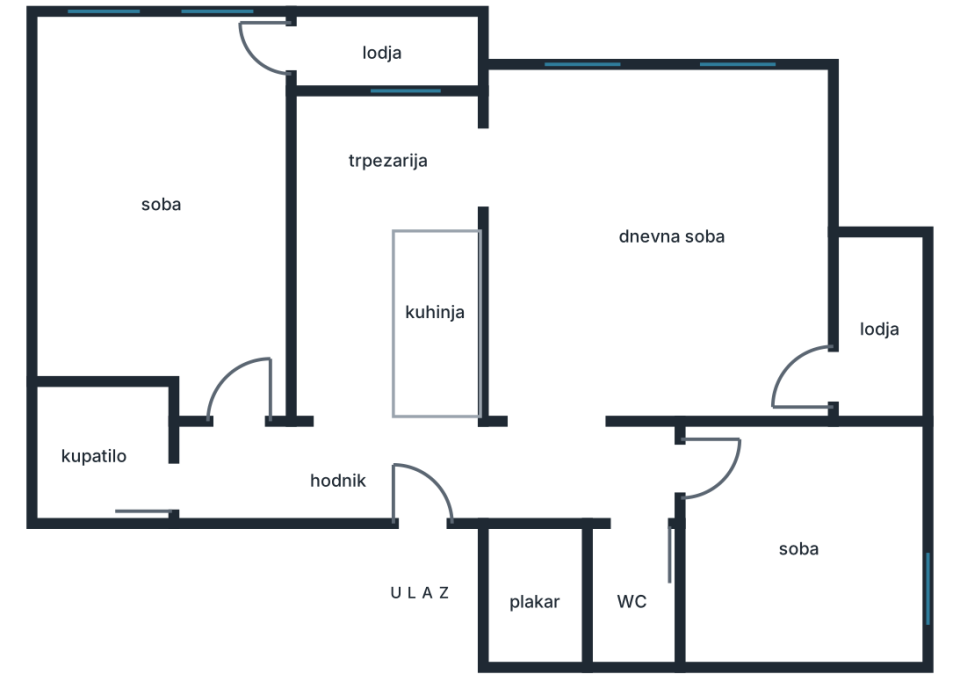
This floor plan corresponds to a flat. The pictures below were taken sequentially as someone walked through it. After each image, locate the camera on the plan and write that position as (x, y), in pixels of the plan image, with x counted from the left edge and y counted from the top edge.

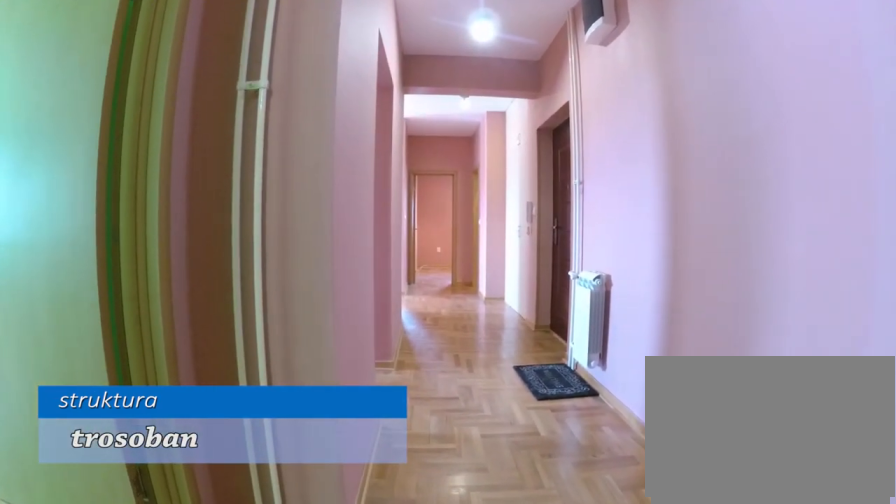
(159, 471)
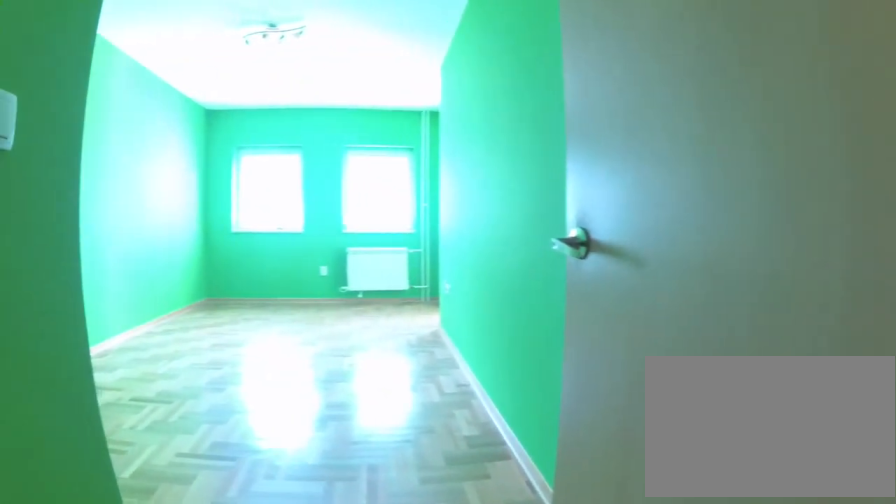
(232, 468)
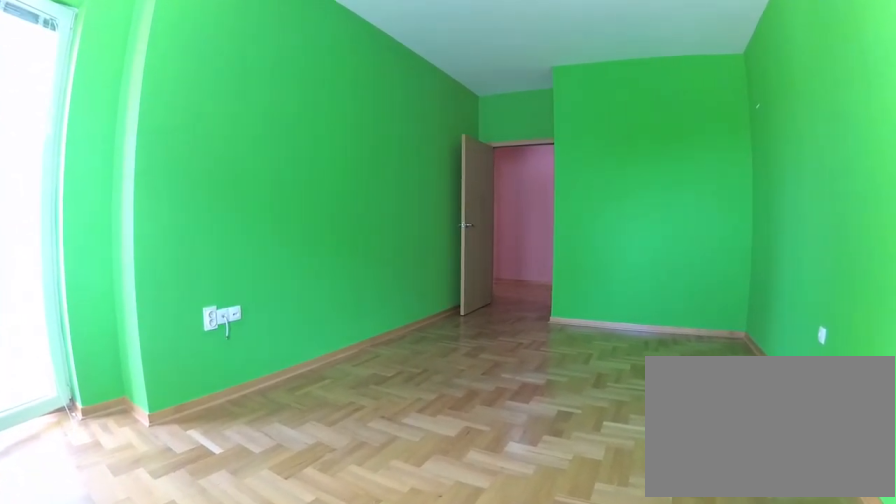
(88, 75)
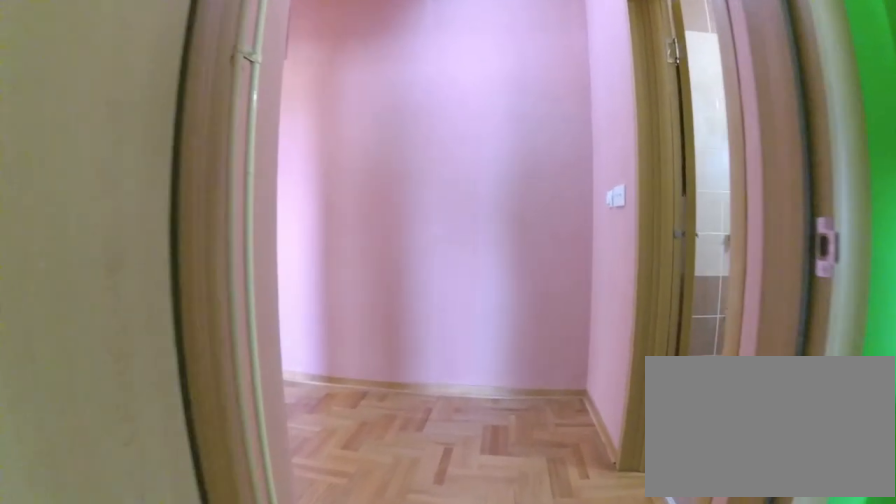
(238, 369)
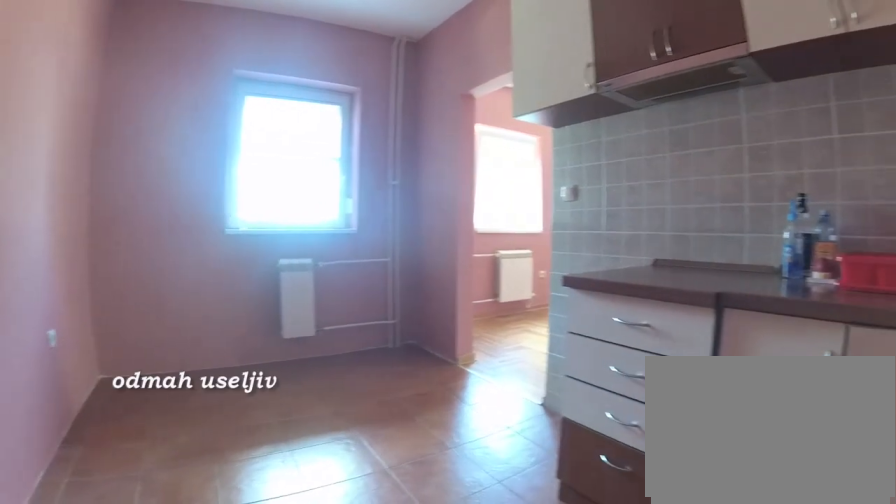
(343, 365)
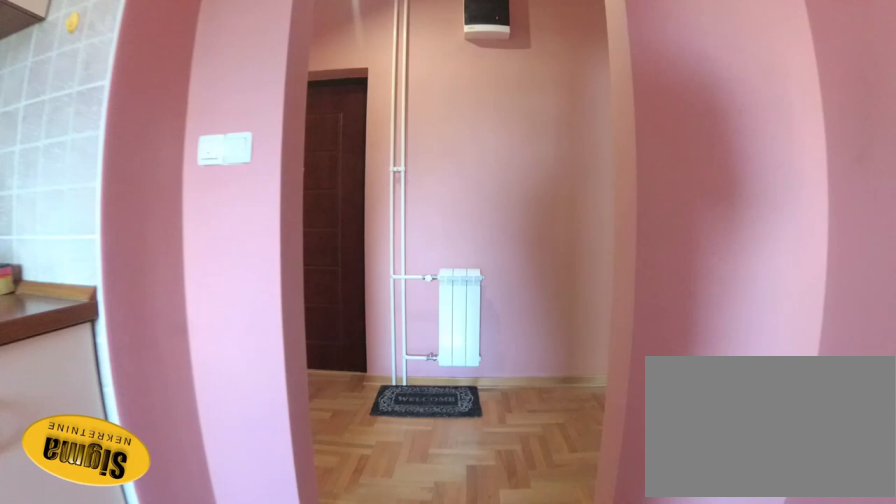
(344, 326)
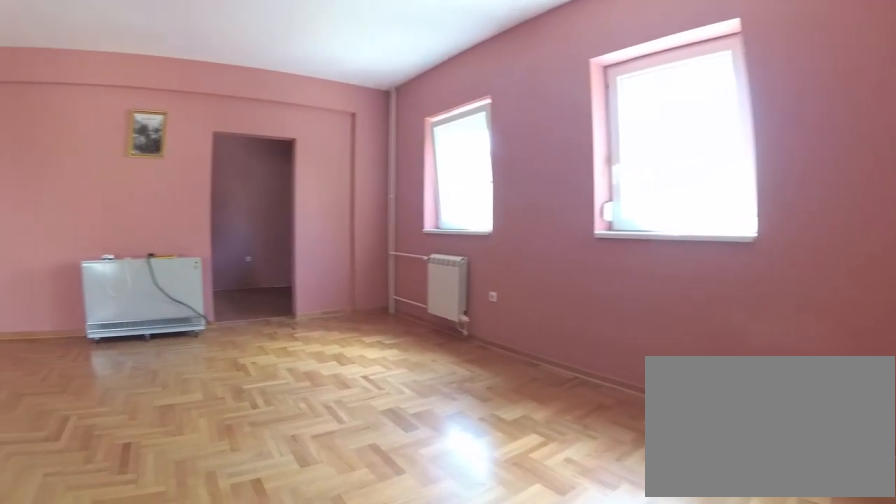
(807, 265)
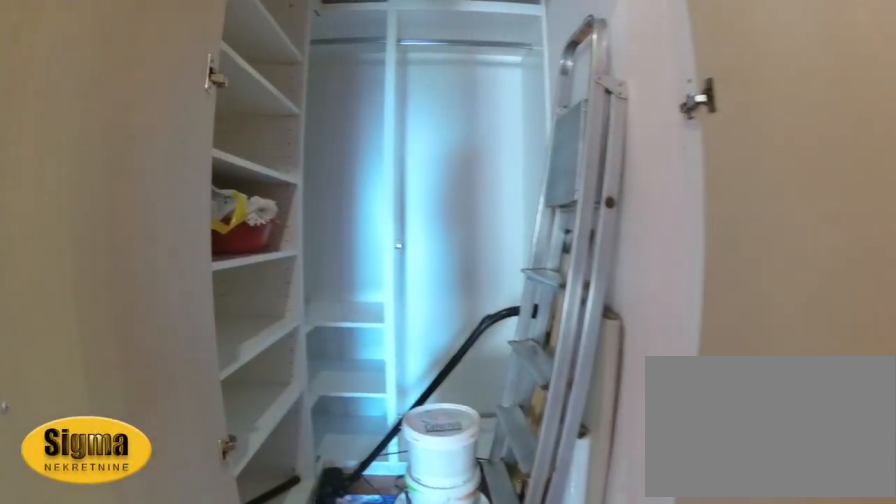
(554, 451)
